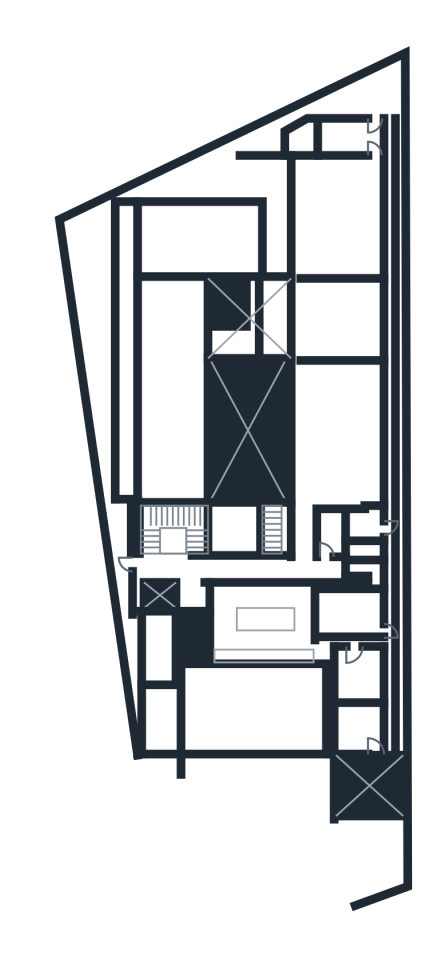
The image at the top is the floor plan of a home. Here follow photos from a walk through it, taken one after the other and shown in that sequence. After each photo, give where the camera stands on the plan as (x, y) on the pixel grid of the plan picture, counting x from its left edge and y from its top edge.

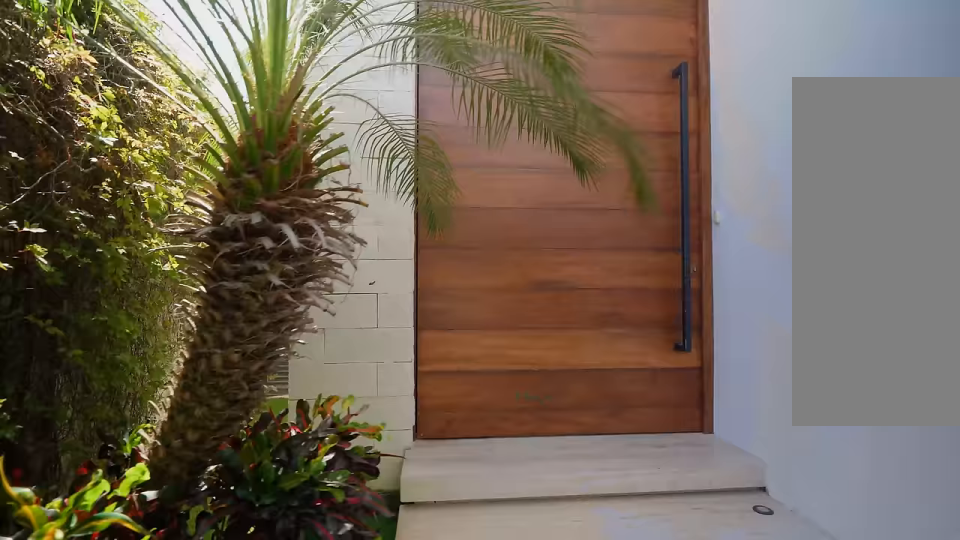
(159, 641)
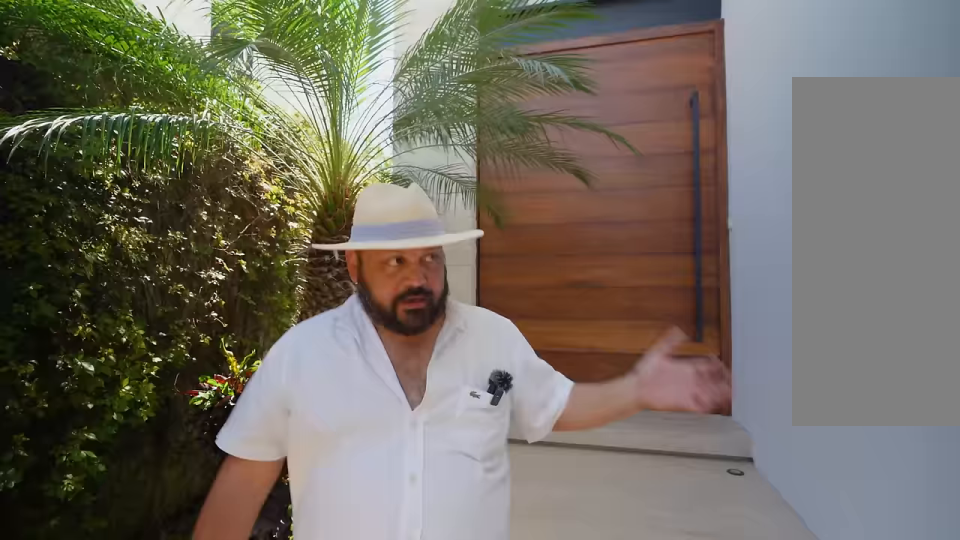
(159, 641)
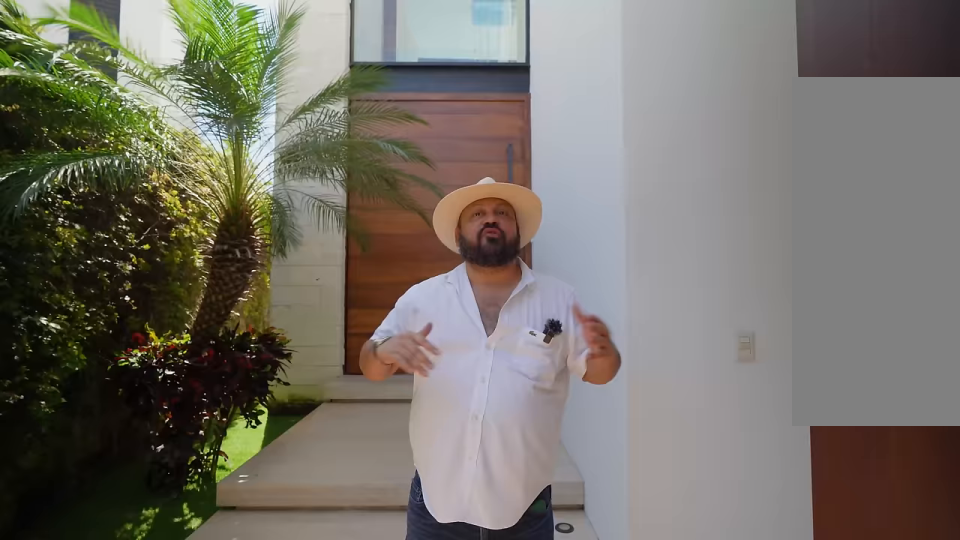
(162, 665)
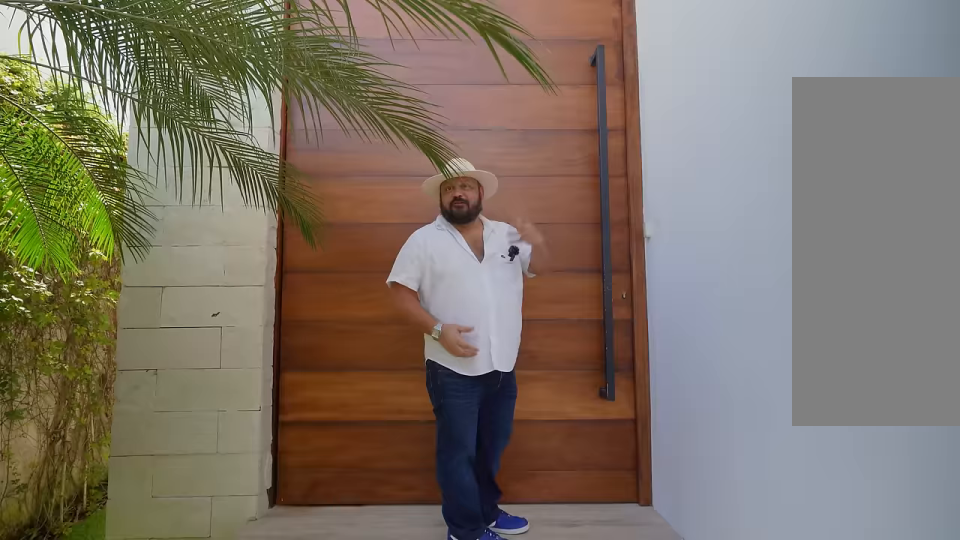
(162, 662)
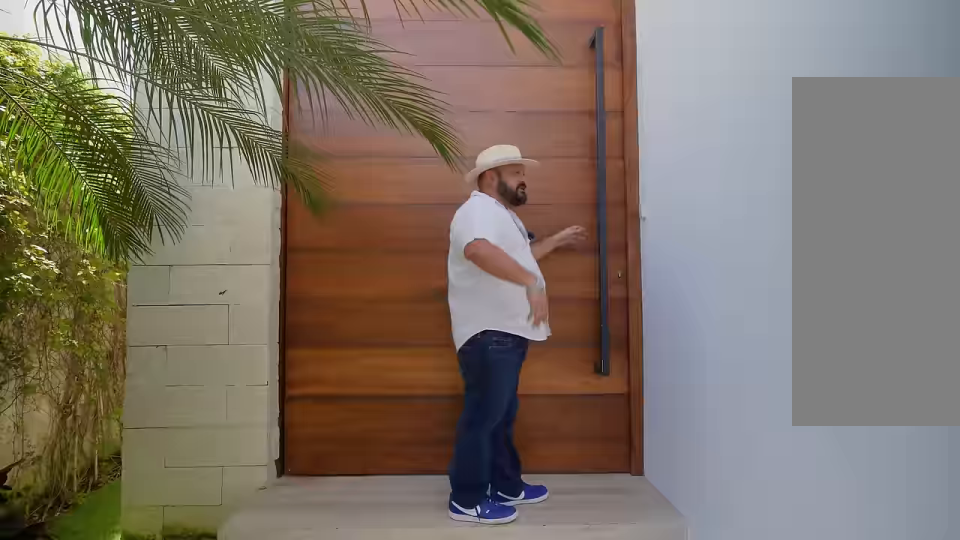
(162, 653)
